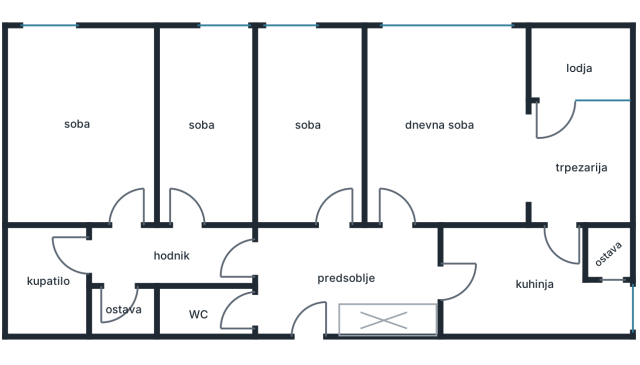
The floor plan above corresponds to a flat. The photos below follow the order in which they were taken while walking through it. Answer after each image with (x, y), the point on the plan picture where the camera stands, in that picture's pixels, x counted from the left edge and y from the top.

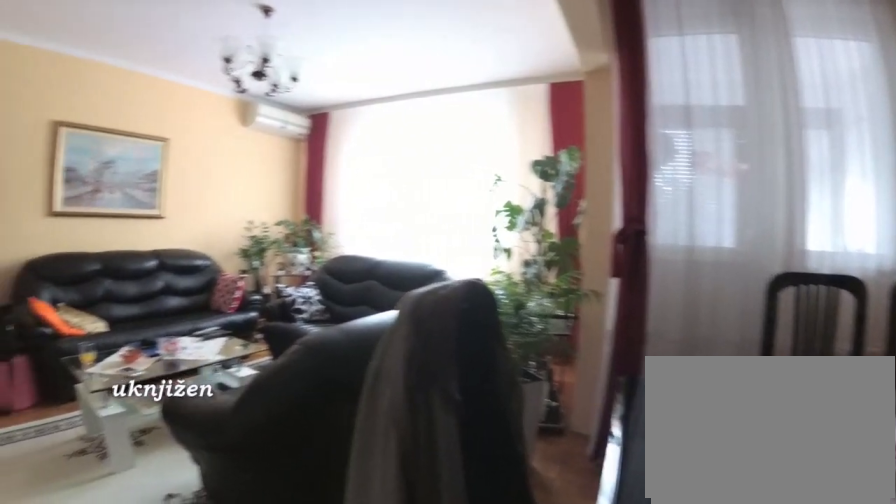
(555, 214)
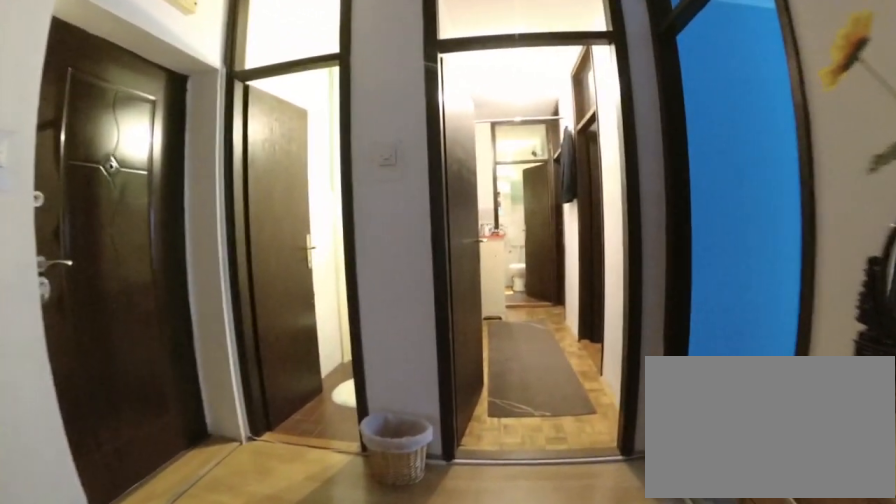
(388, 259)
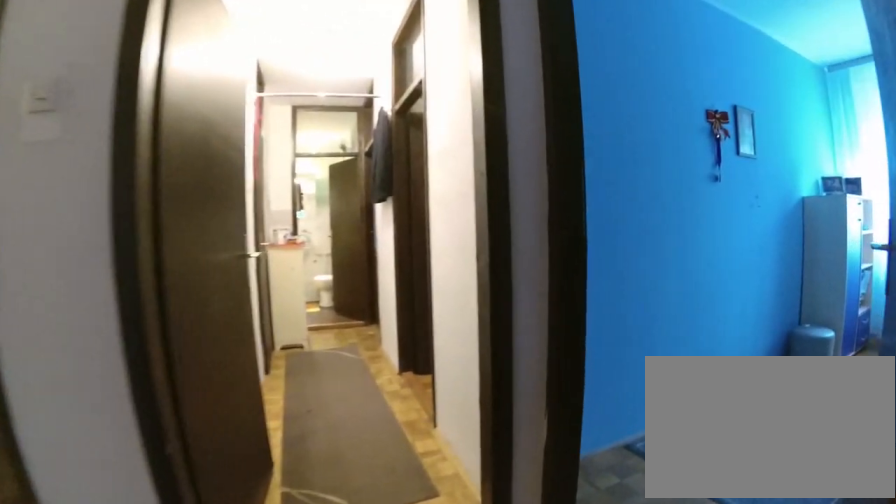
(364, 260)
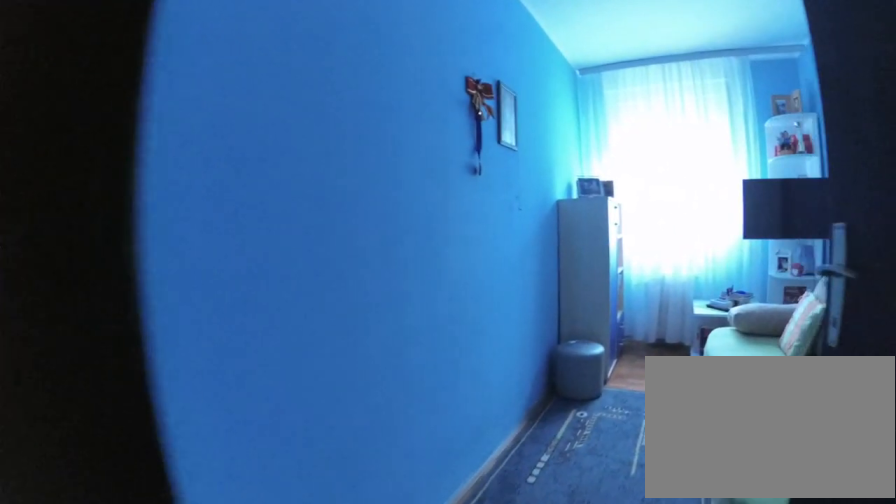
(337, 251)
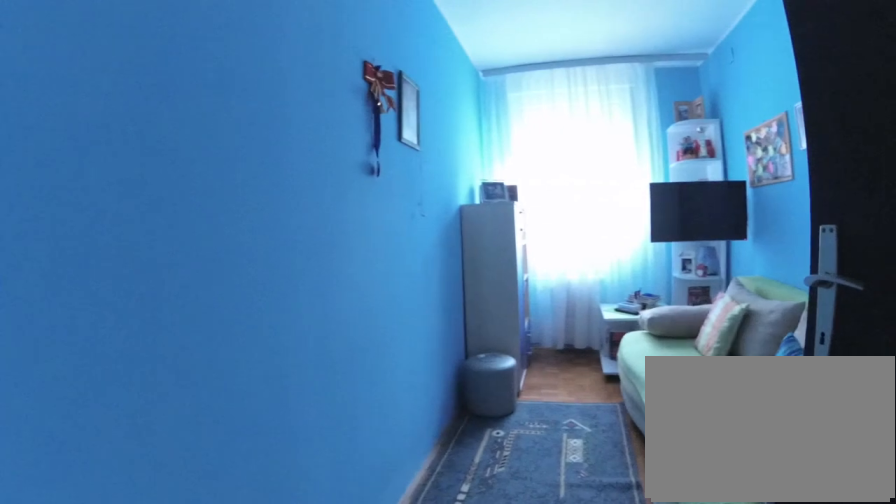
(333, 235)
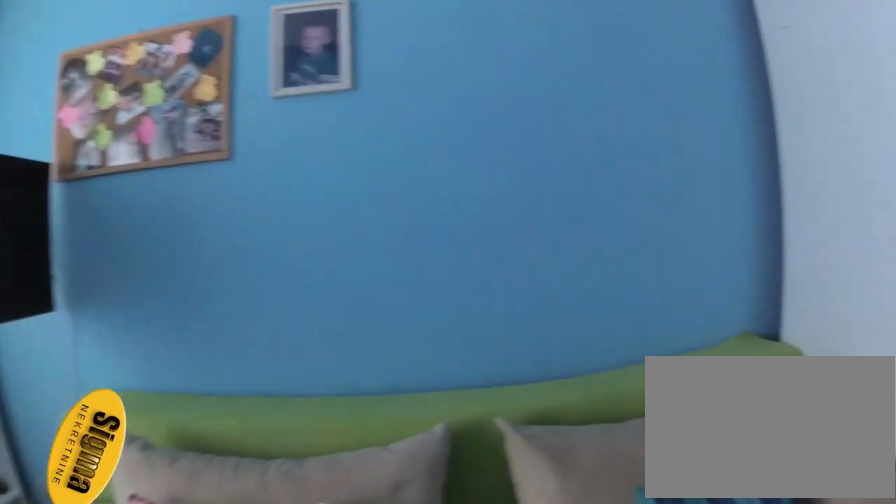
(320, 119)
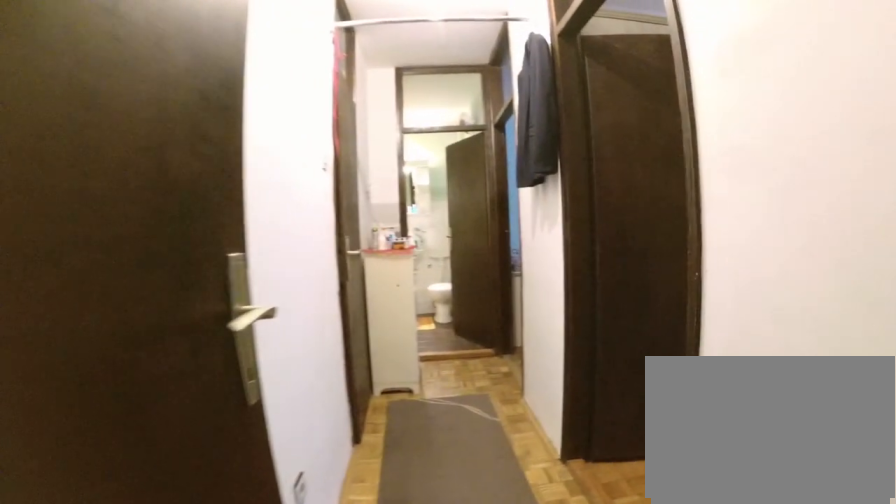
(298, 261)
